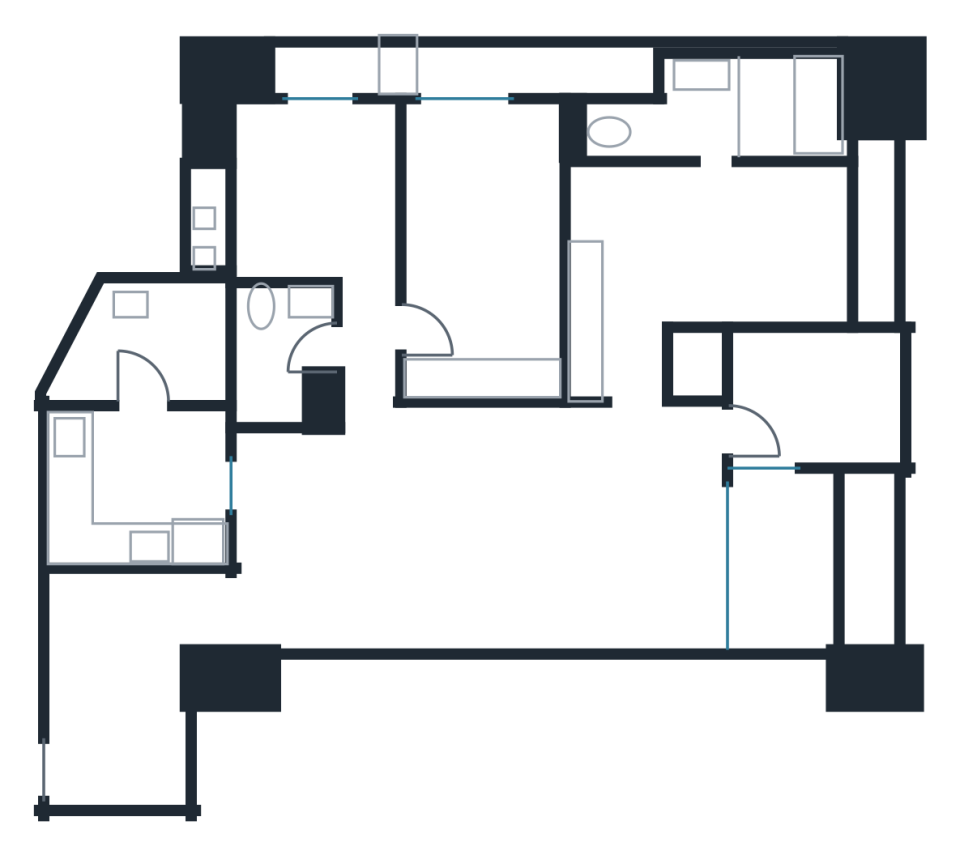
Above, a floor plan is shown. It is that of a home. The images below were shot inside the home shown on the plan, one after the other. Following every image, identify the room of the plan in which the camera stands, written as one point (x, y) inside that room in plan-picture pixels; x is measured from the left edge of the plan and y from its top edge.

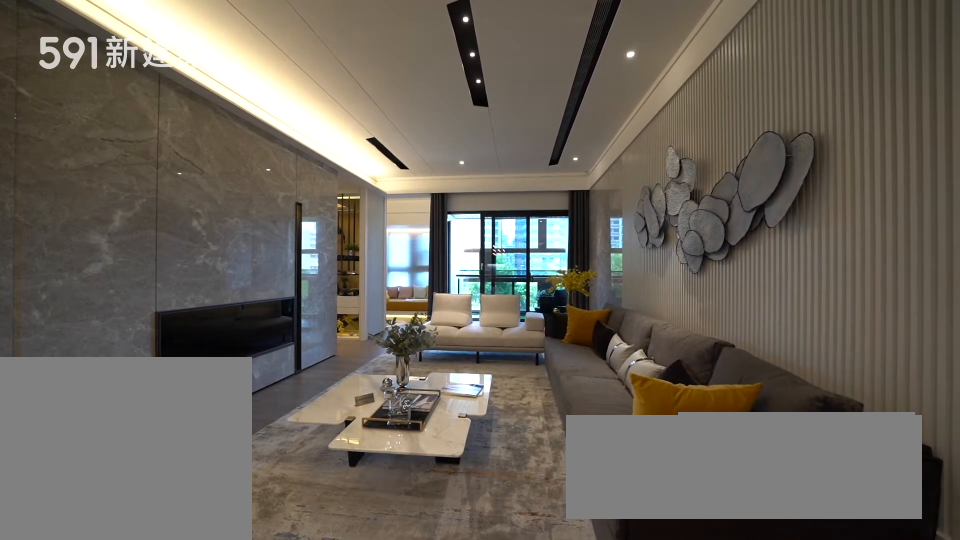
(572, 528)
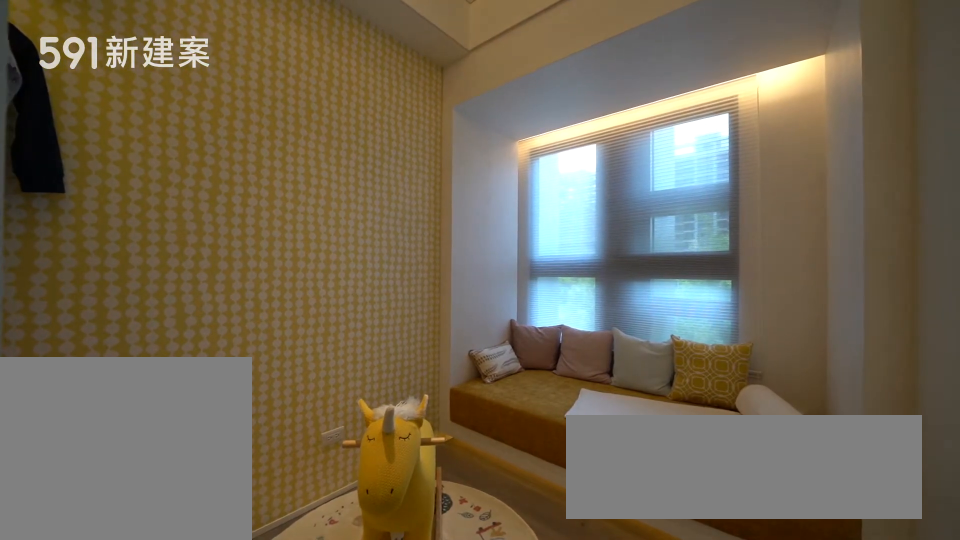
(811, 392)
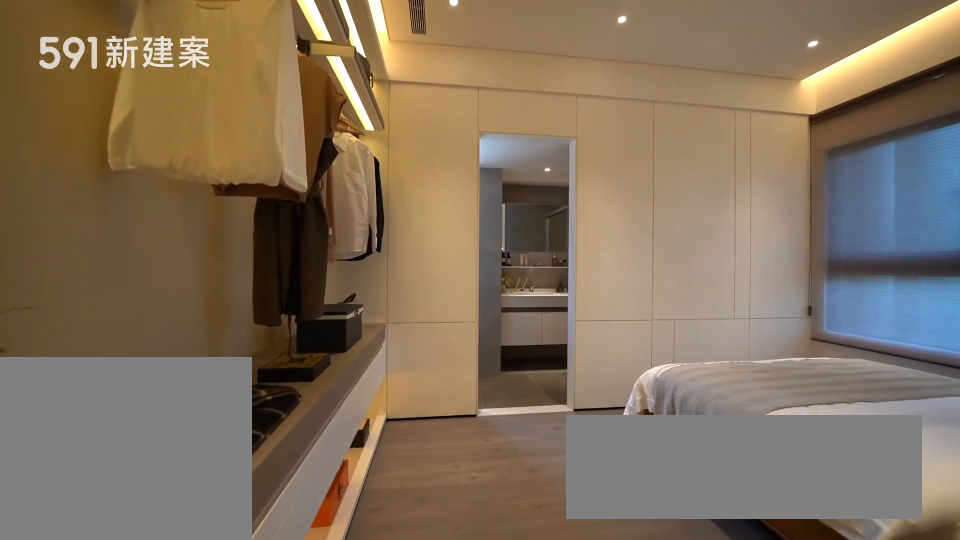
(701, 257)
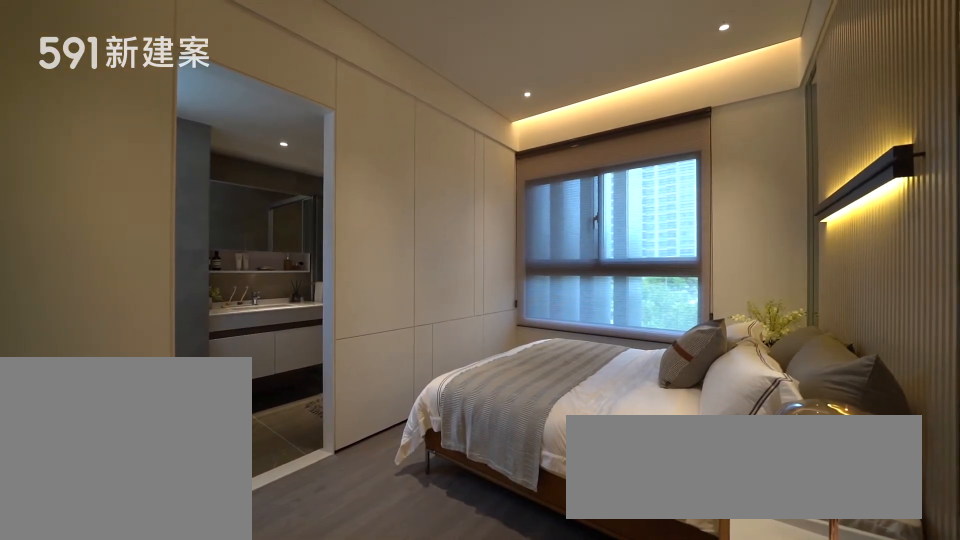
(701, 257)
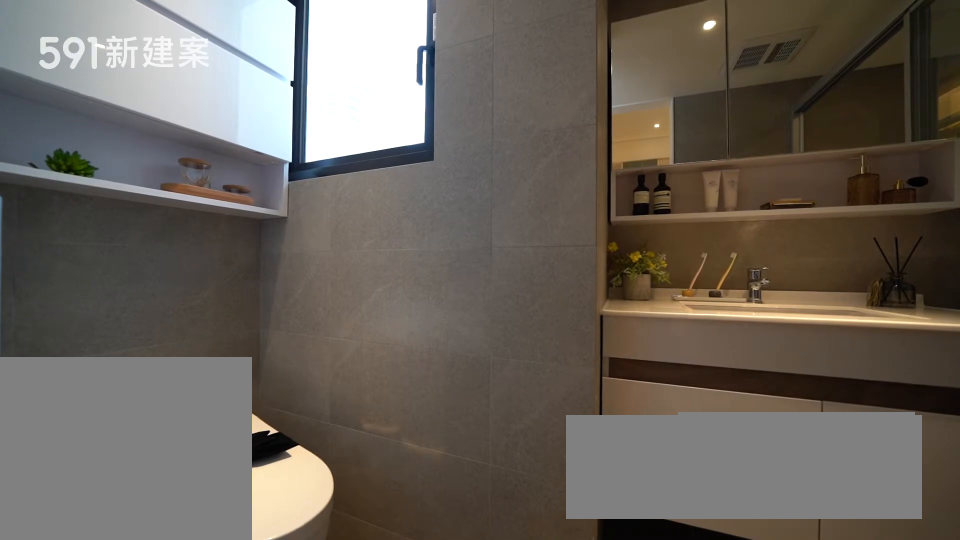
(720, 108)
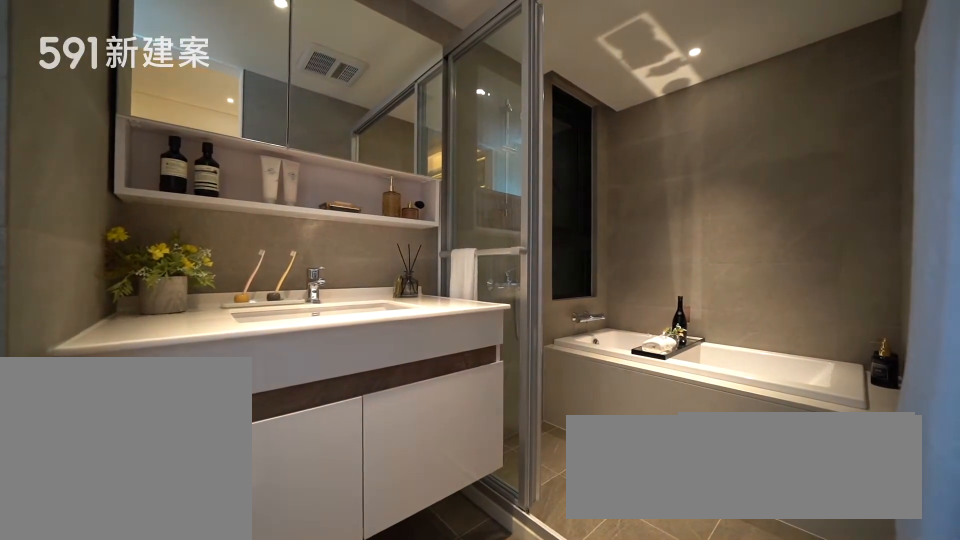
(720, 108)
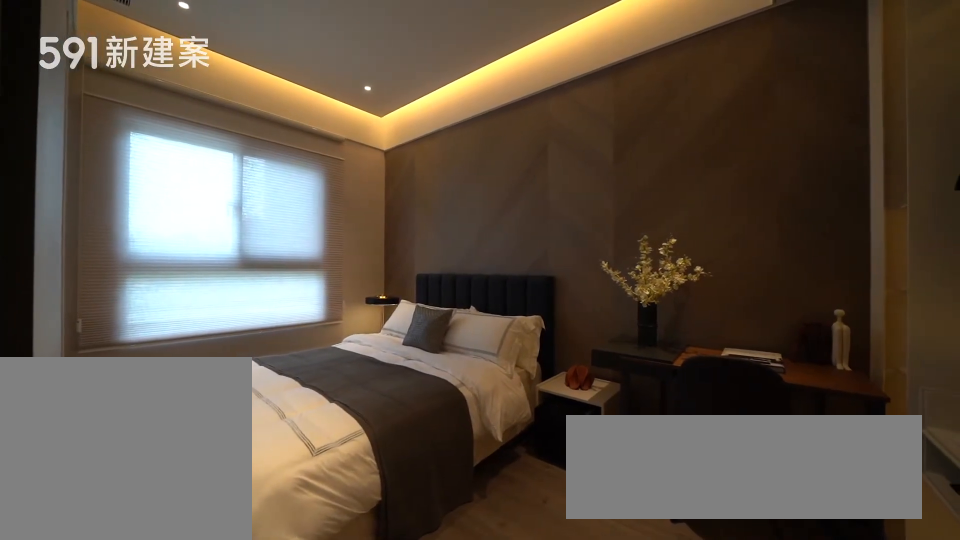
(486, 239)
